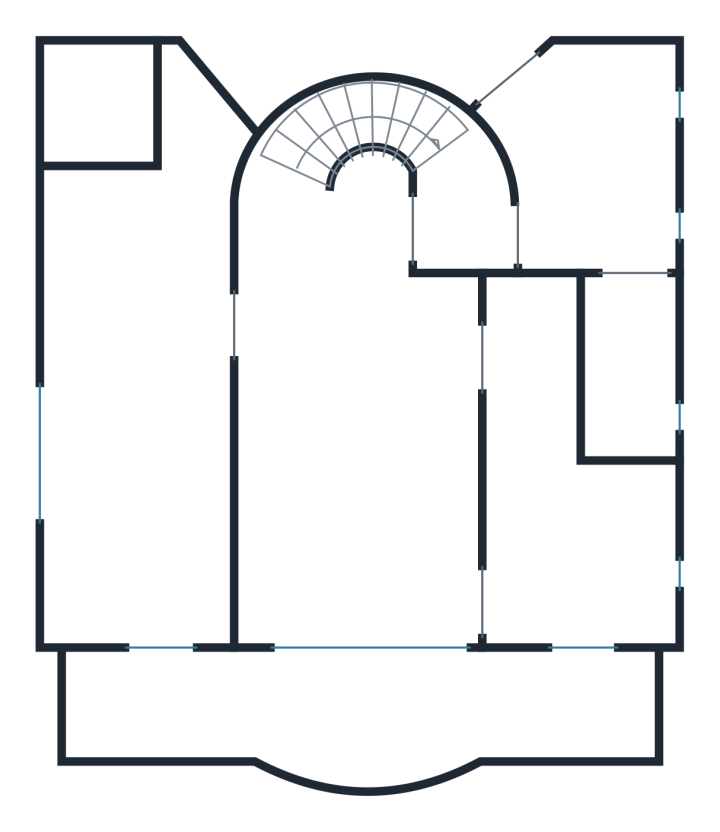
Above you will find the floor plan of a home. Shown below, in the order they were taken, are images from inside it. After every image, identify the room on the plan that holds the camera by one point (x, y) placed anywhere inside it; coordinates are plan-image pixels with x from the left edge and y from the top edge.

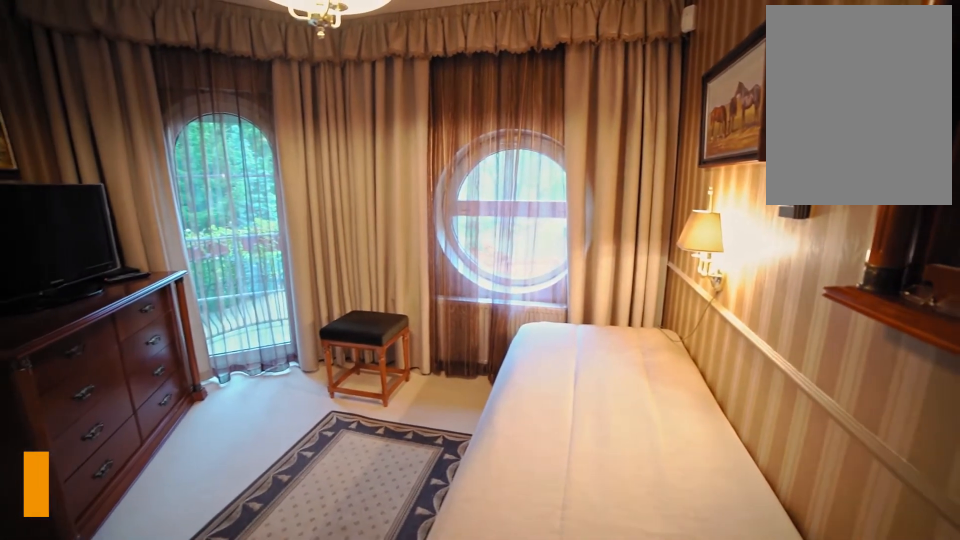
(644, 229)
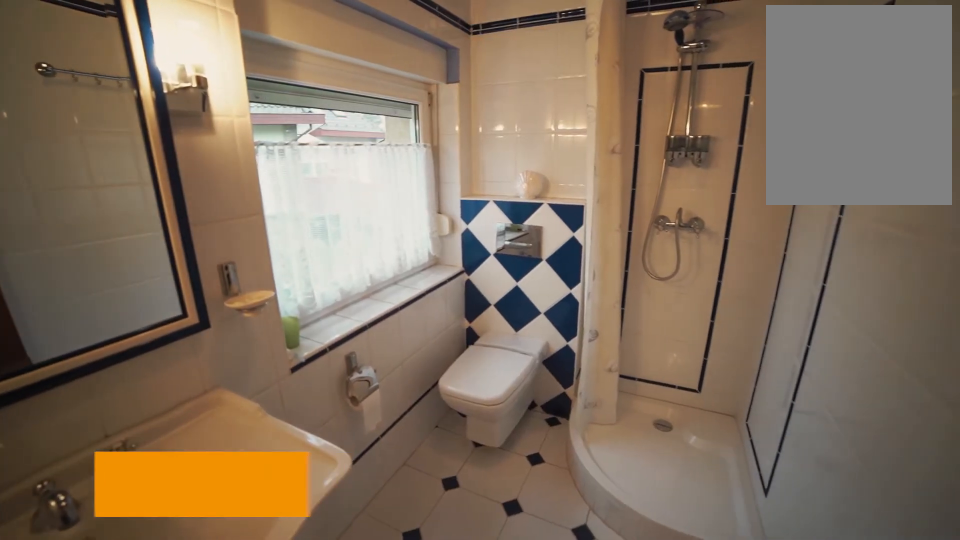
(622, 315)
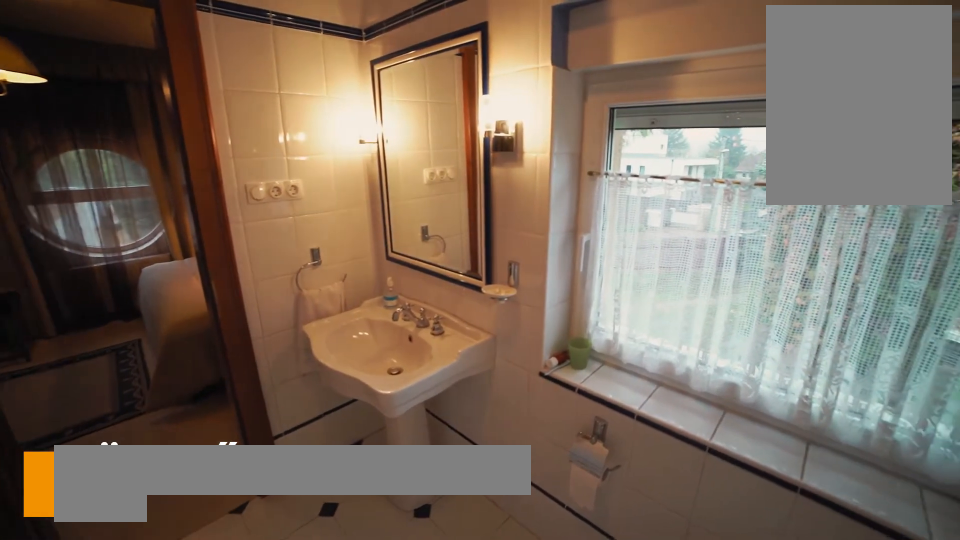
(634, 419)
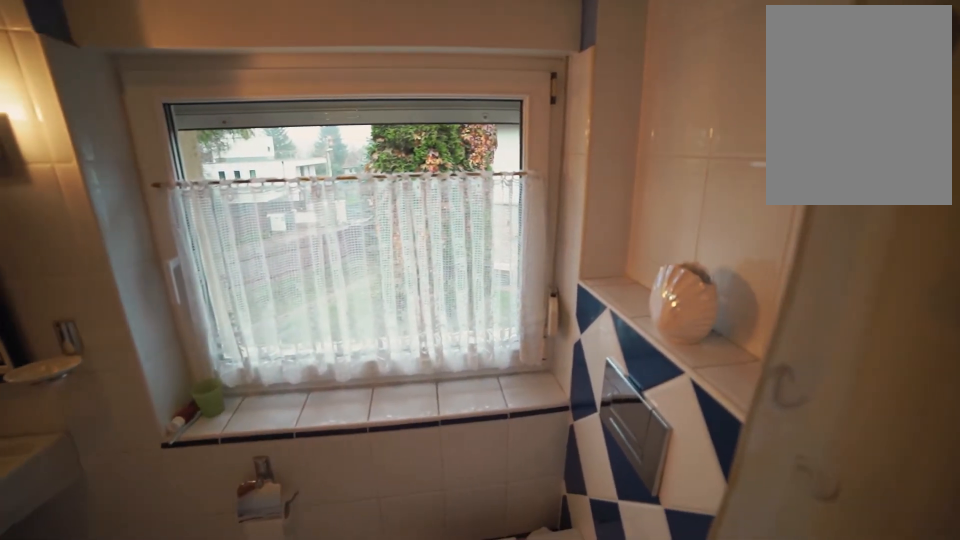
(633, 418)
